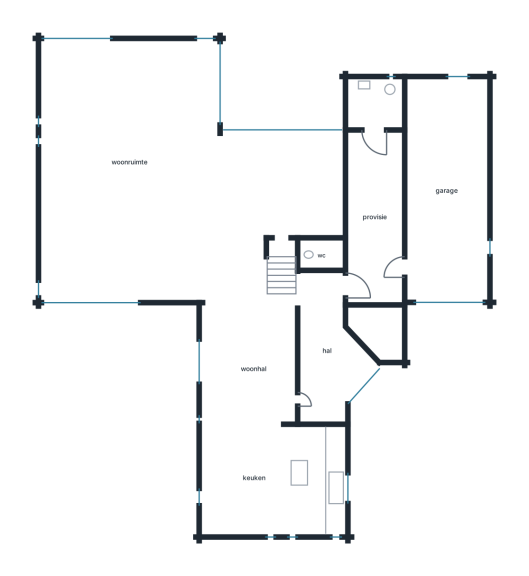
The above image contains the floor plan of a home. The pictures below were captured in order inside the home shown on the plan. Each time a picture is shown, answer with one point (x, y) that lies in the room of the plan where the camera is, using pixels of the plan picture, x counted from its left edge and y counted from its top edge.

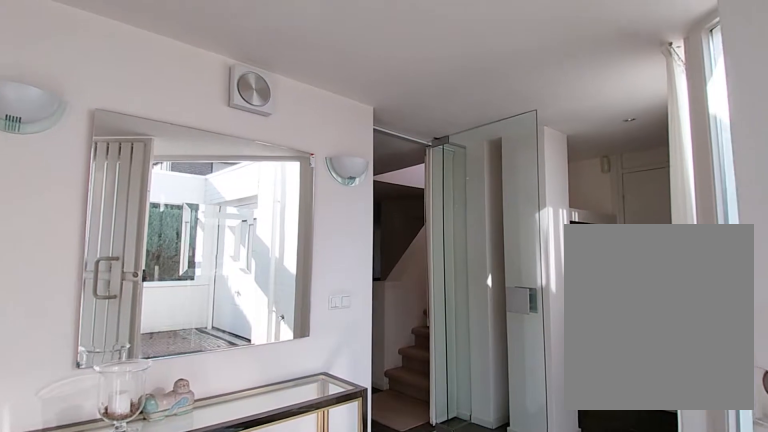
(327, 350)
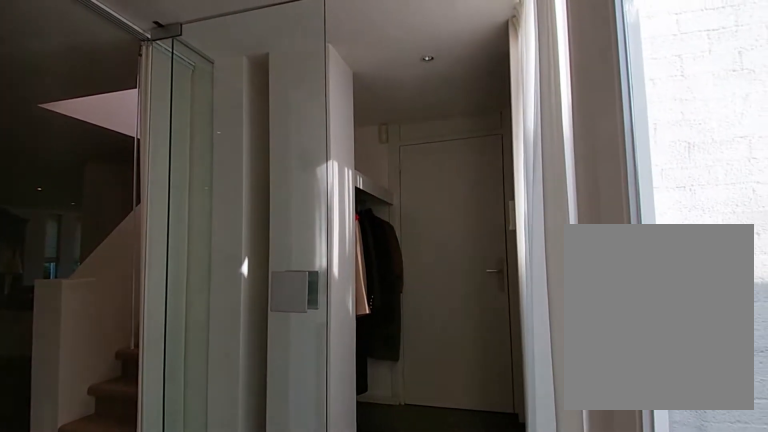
(327, 350)
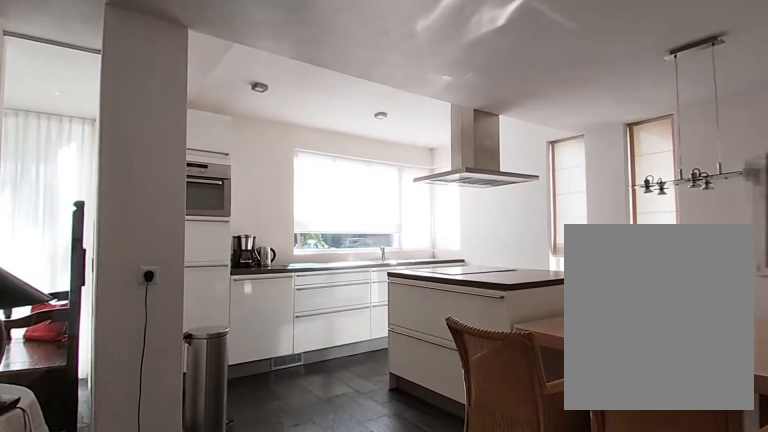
(259, 416)
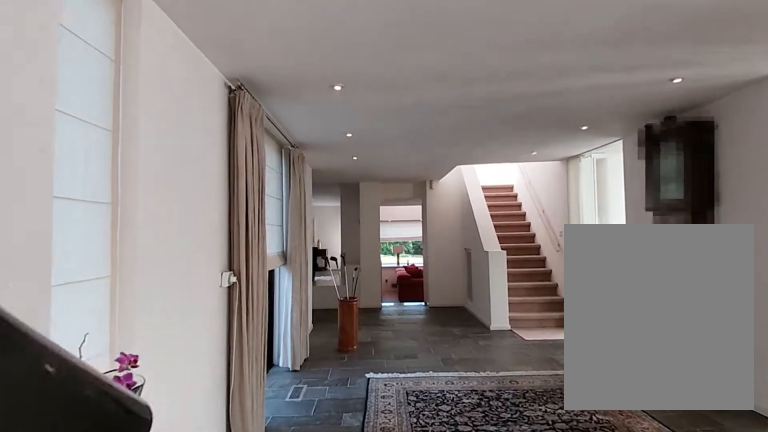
(259, 416)
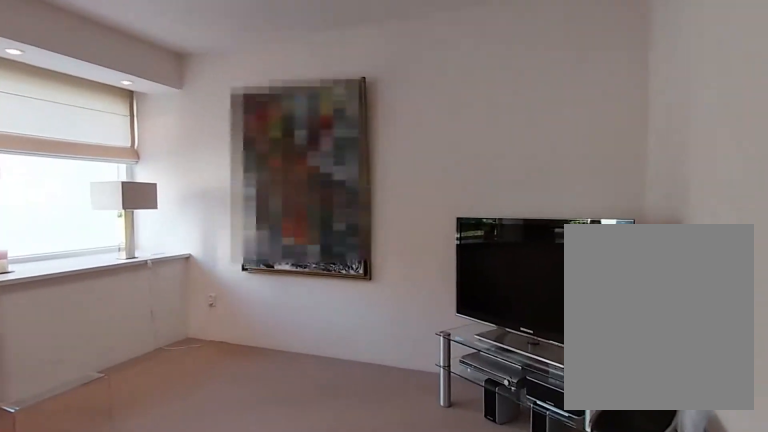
(280, 190)
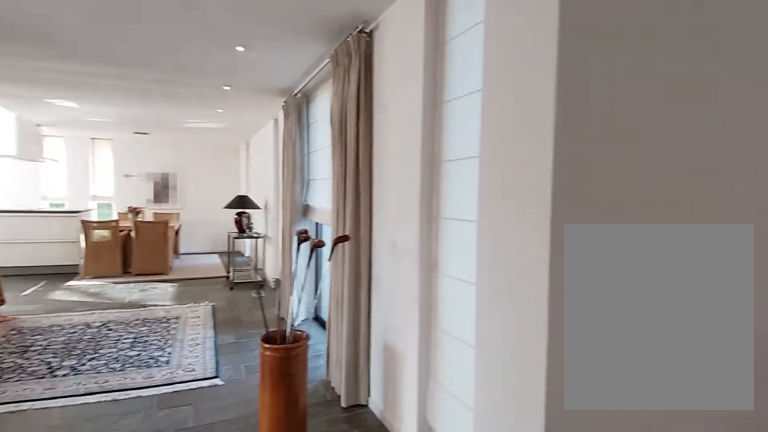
(260, 416)
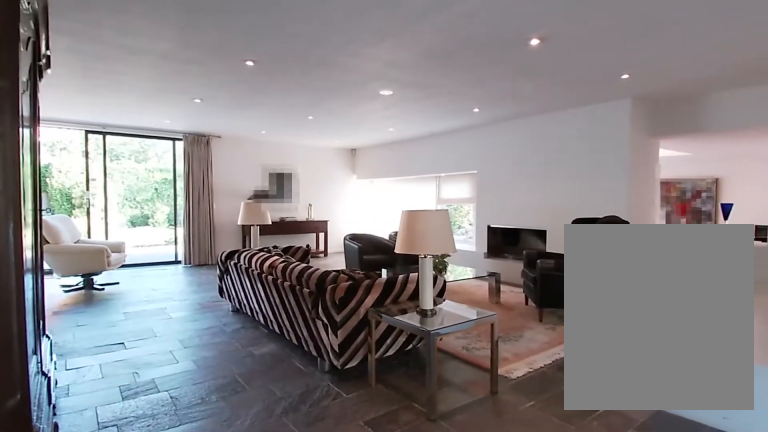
(127, 169)
